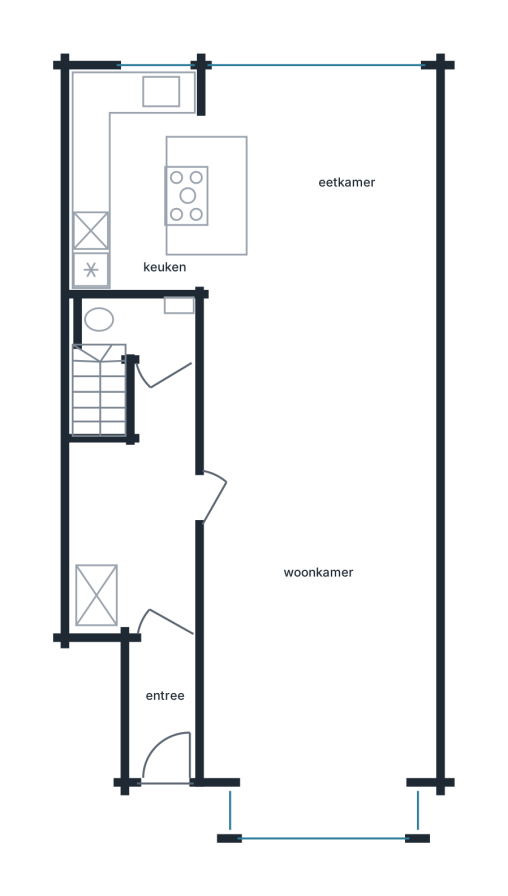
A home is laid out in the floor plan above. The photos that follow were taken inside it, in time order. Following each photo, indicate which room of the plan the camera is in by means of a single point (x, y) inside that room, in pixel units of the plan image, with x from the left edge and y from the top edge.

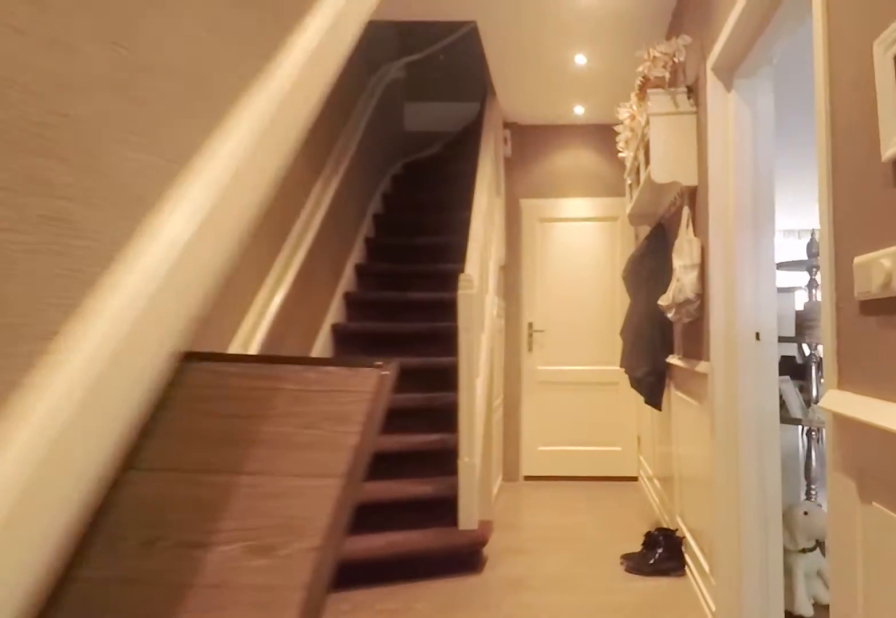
(145, 559)
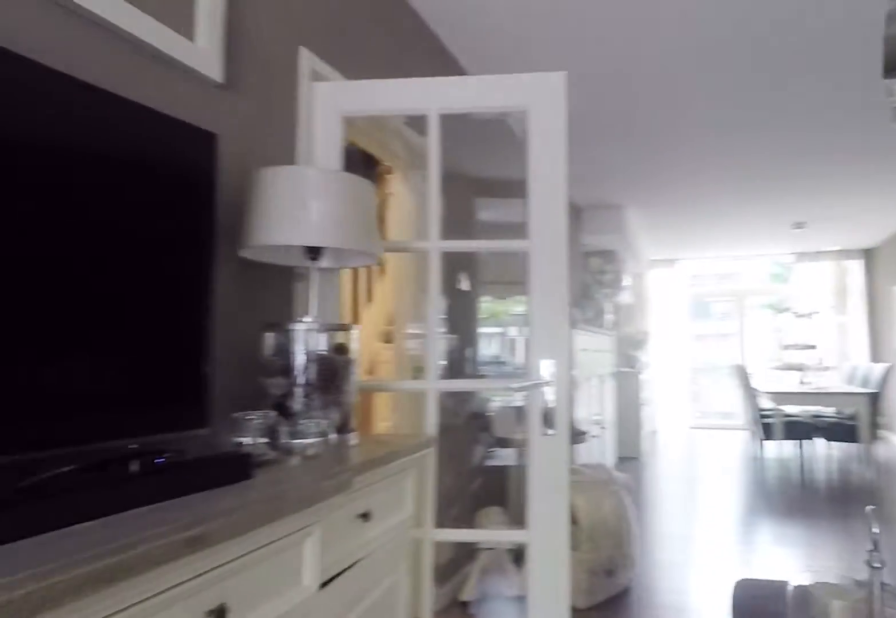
(317, 431)
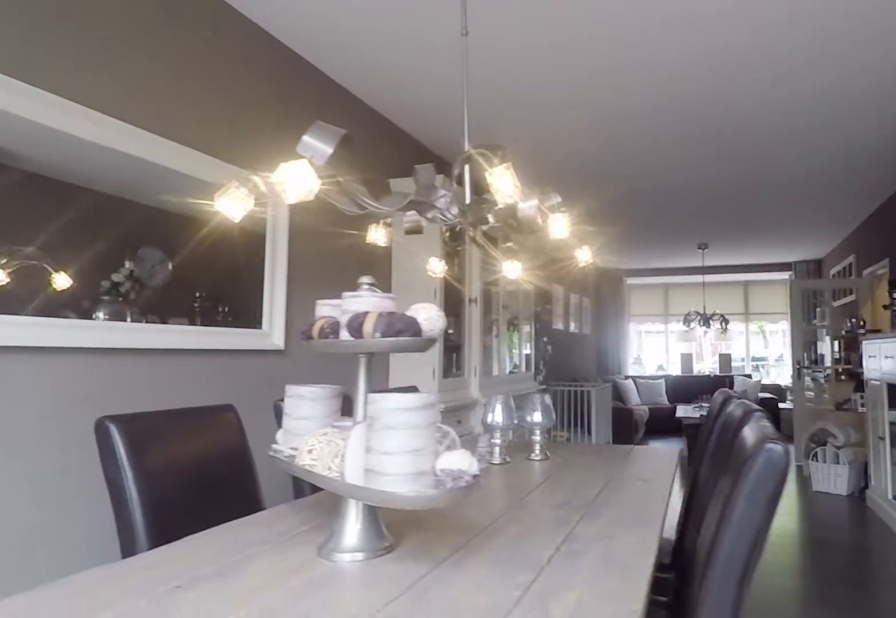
(220, 152)
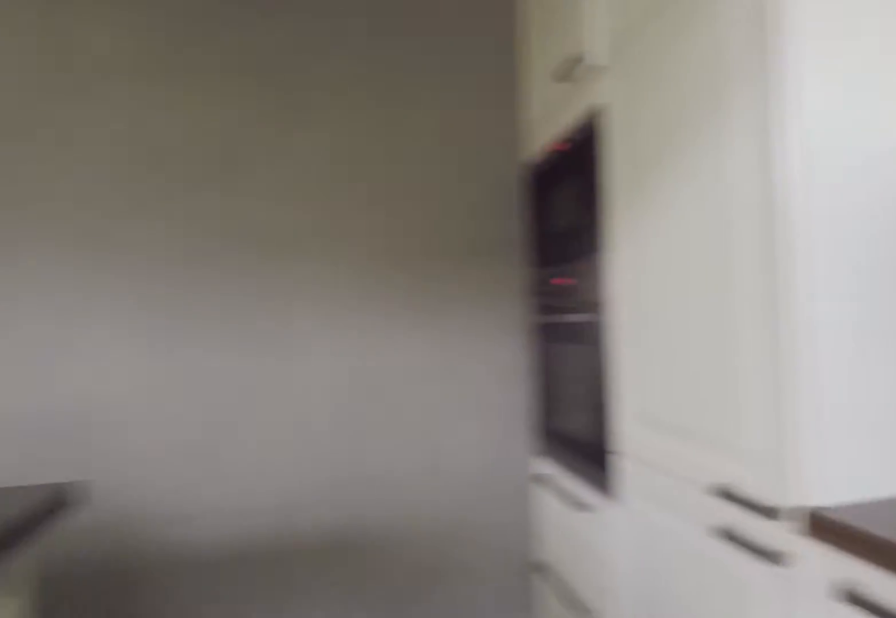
(220, 152)
